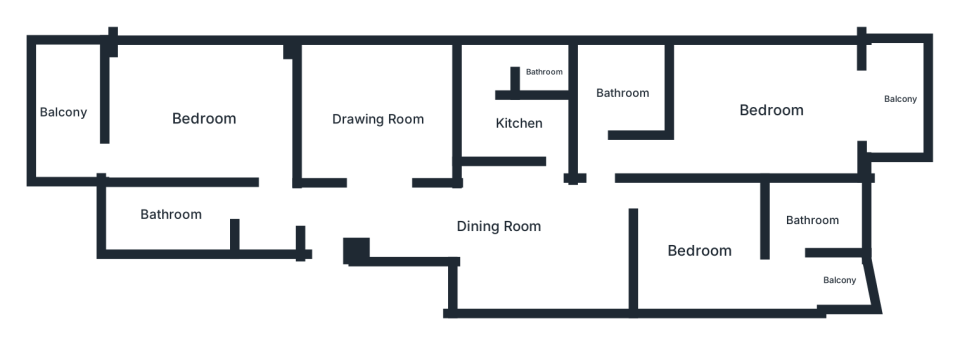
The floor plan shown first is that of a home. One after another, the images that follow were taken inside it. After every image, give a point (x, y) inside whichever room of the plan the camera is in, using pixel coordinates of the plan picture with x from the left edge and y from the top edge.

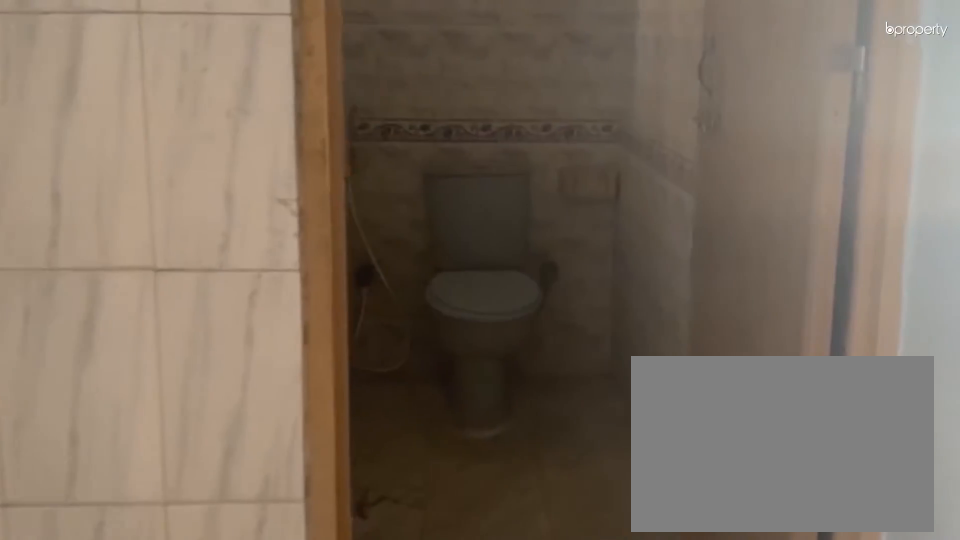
(170, 213)
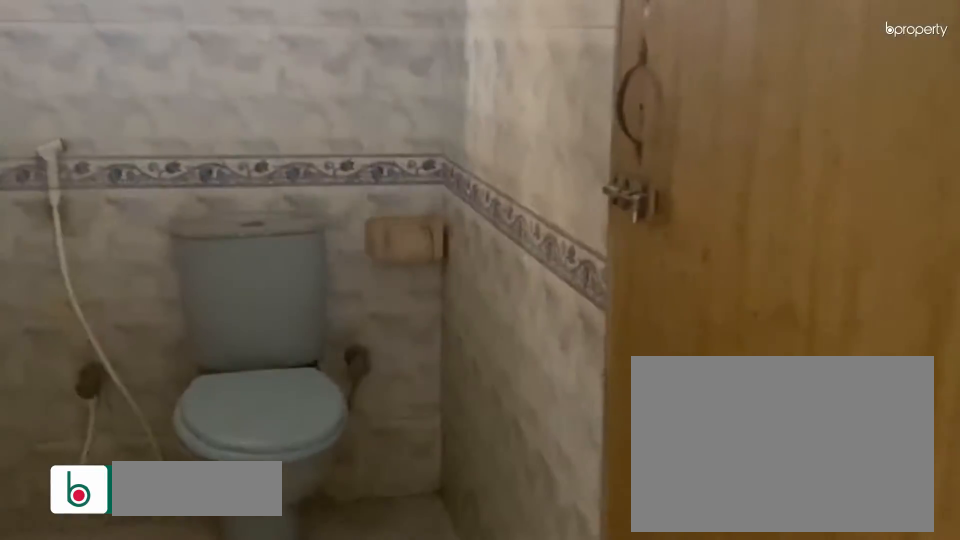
(170, 213)
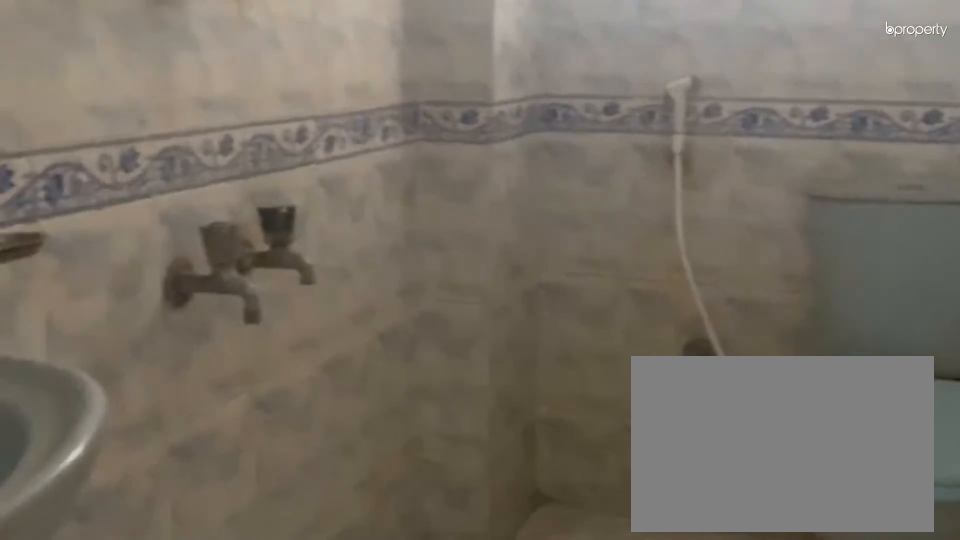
(170, 213)
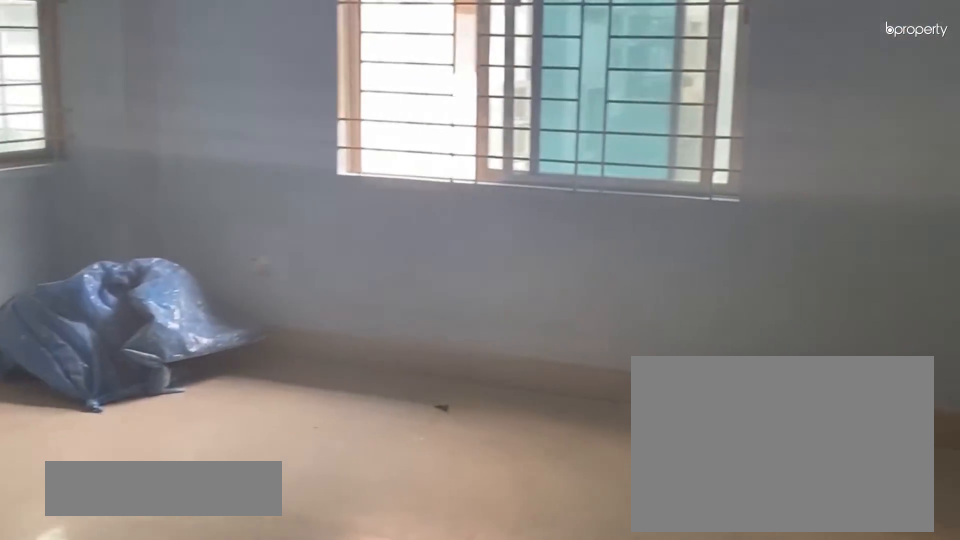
(203, 118)
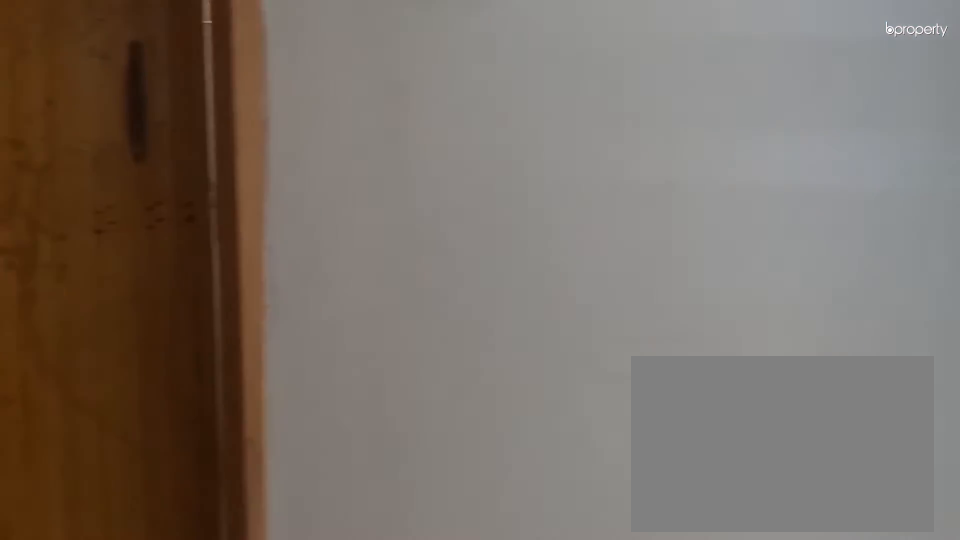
(769, 109)
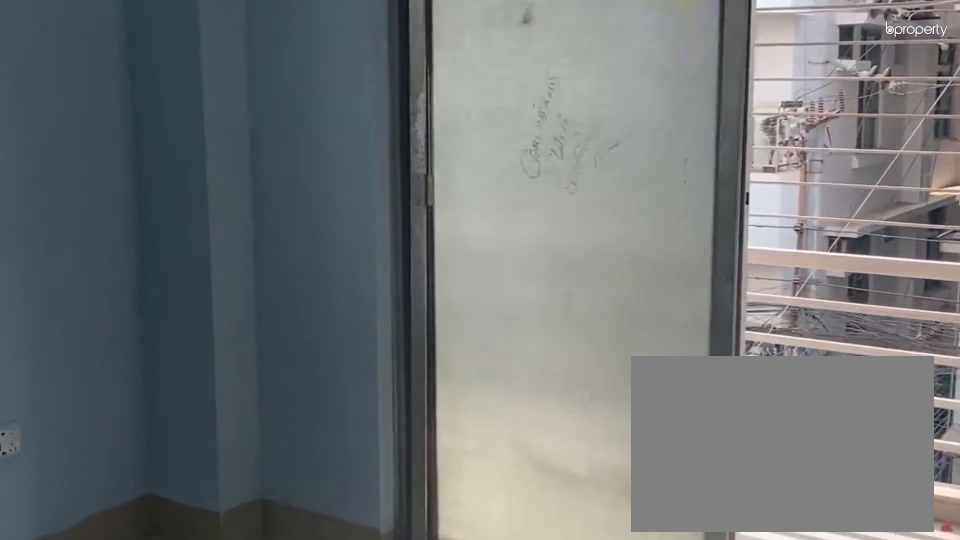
(769, 109)
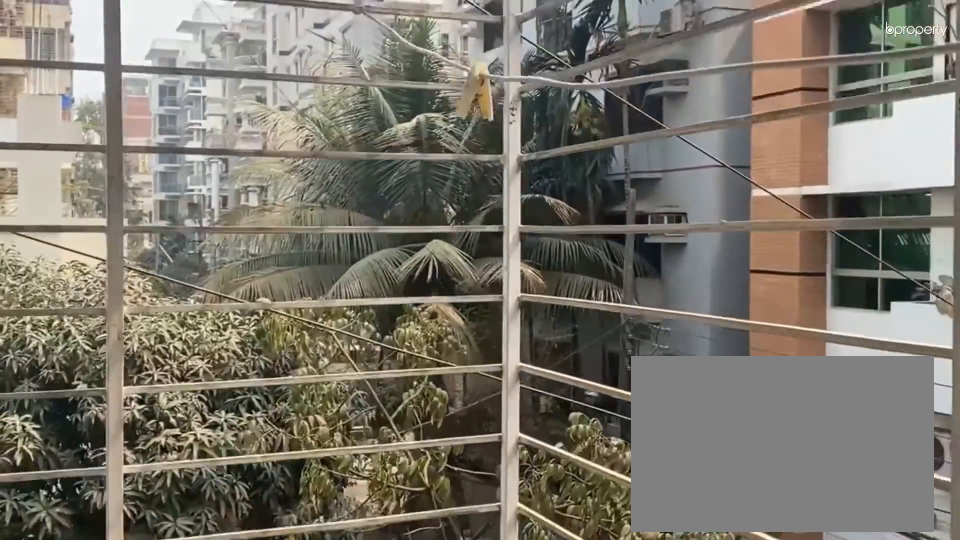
(898, 96)
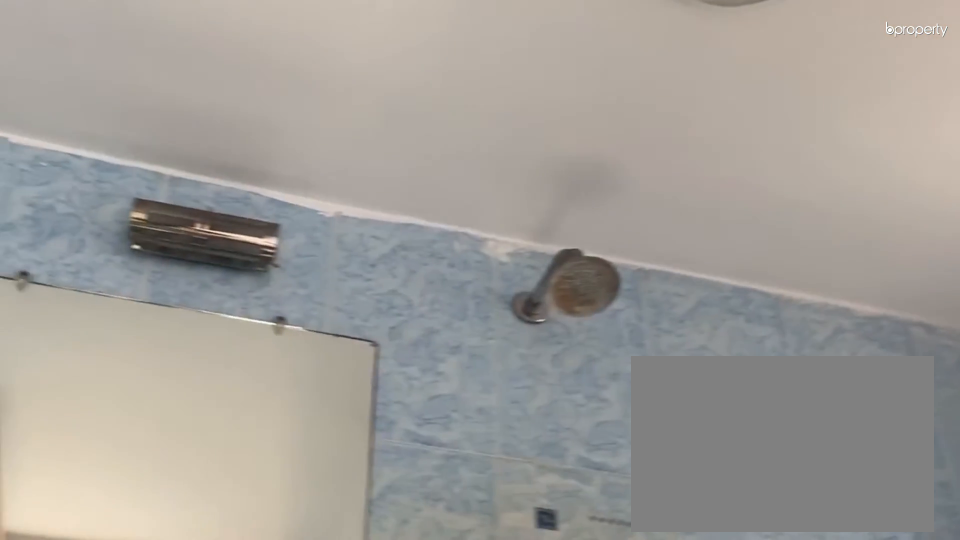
(813, 221)
